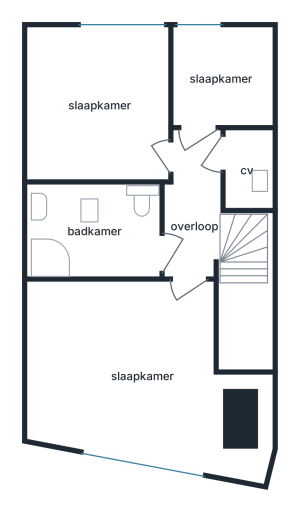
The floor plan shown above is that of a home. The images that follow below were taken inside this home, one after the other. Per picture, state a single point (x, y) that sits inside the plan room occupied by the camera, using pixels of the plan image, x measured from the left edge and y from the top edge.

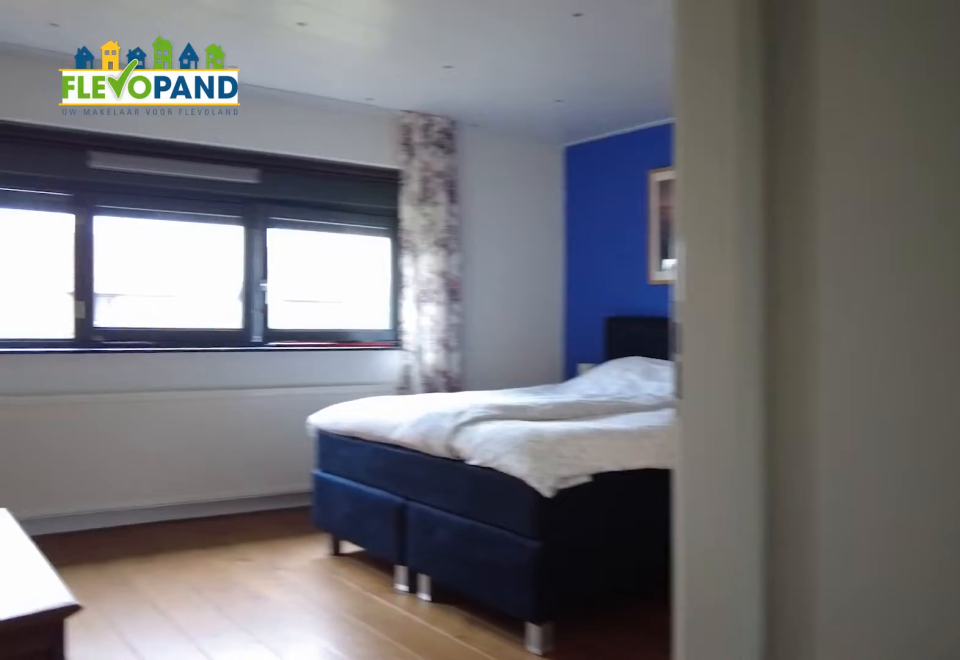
(193, 205)
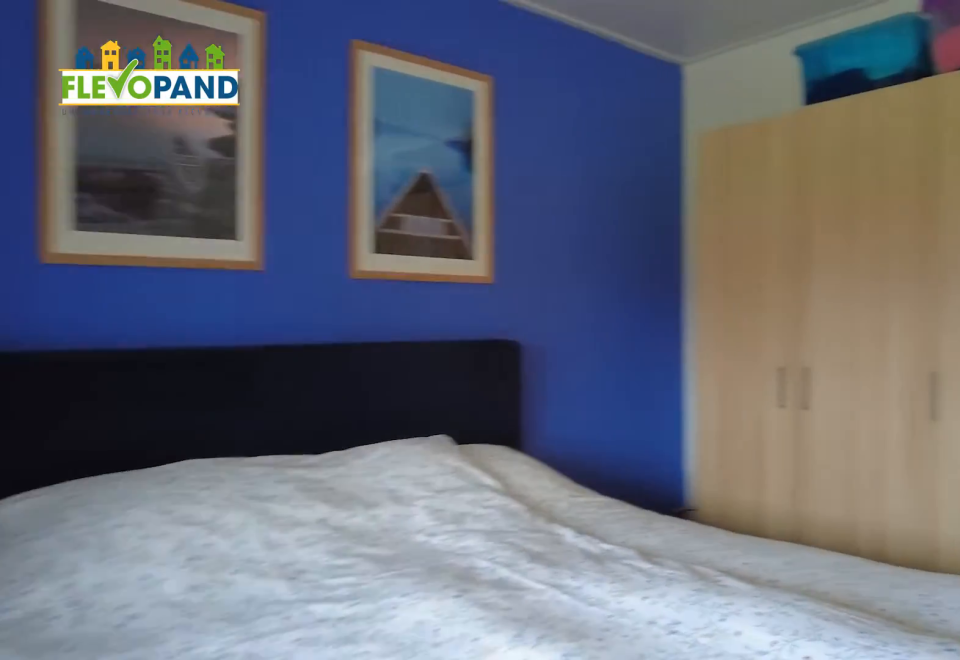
(137, 395)
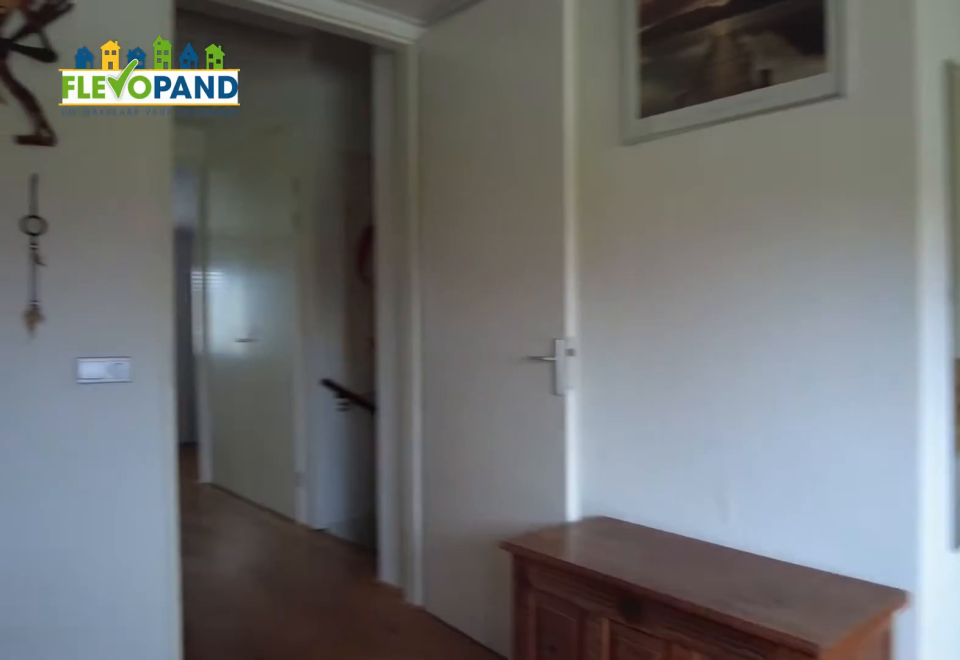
(137, 395)
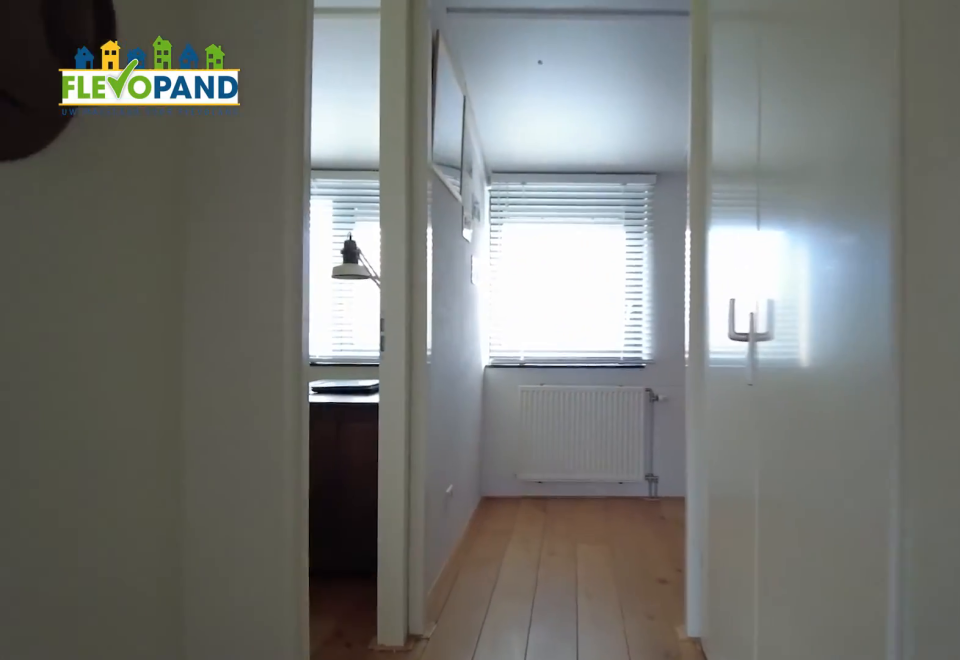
(193, 205)
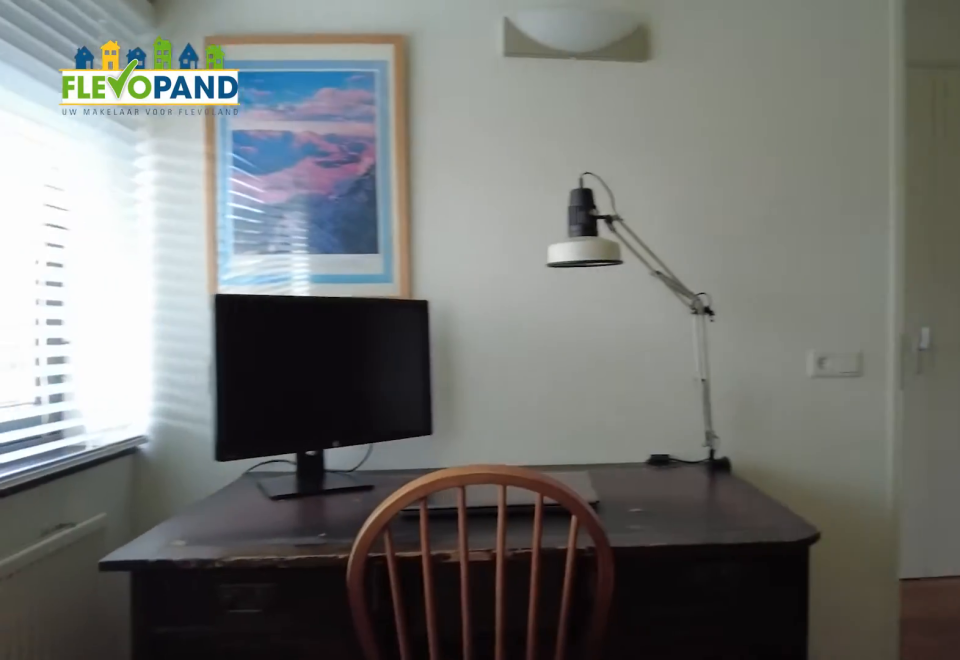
(44, 105)
